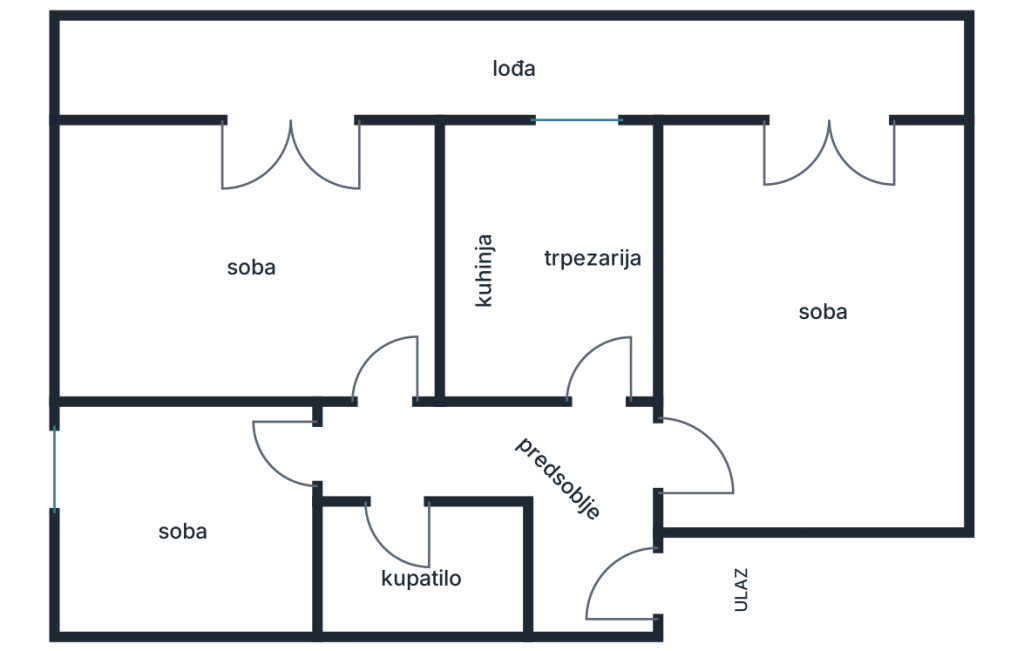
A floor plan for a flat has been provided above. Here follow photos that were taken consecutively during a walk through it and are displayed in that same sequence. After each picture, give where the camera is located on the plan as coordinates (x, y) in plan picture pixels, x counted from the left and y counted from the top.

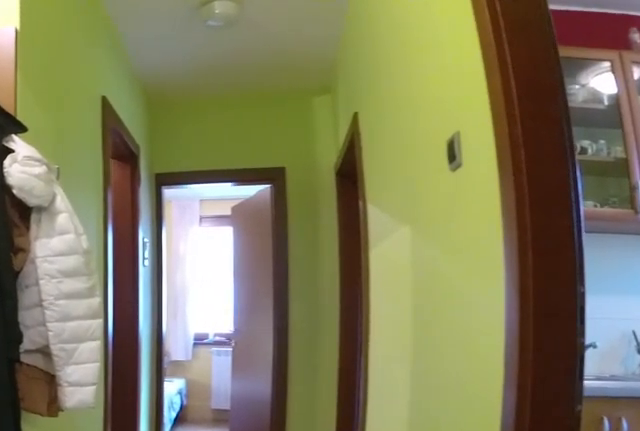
(639, 443)
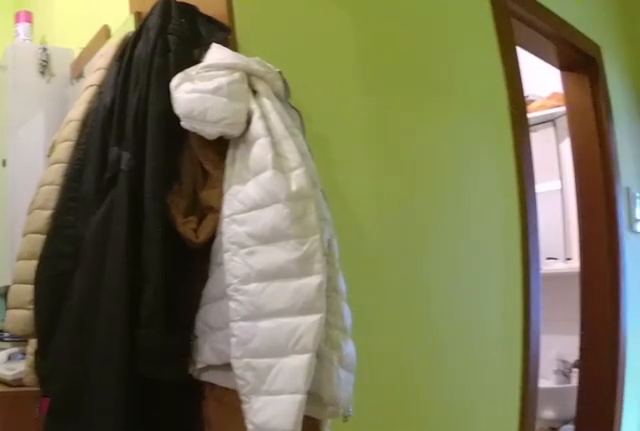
(619, 392)
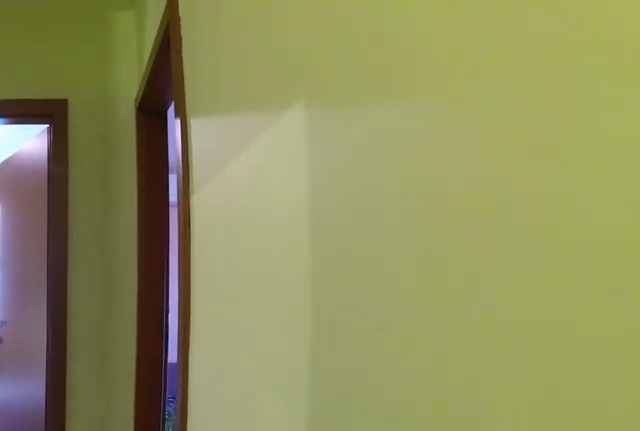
(626, 449)
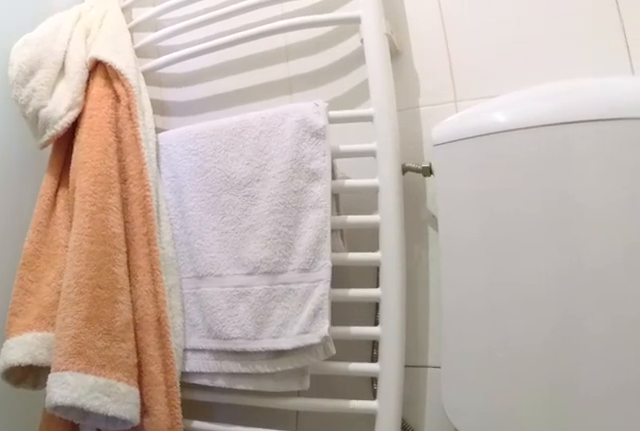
(402, 473)
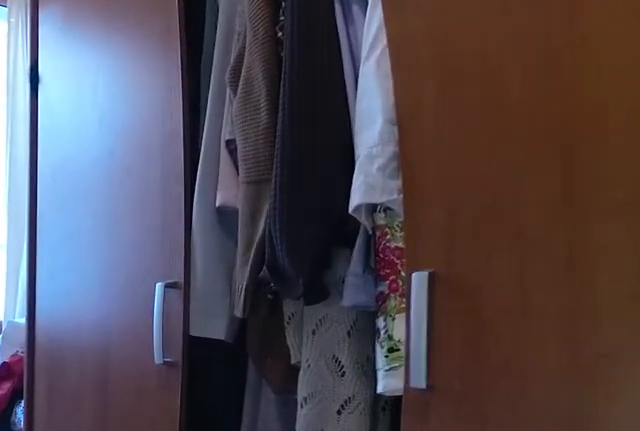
(249, 452)
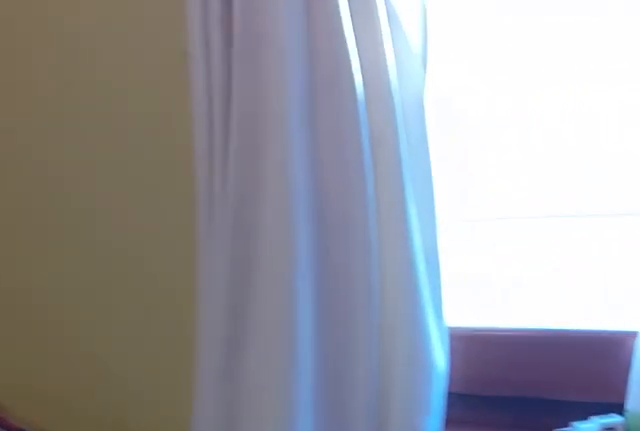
(162, 436)
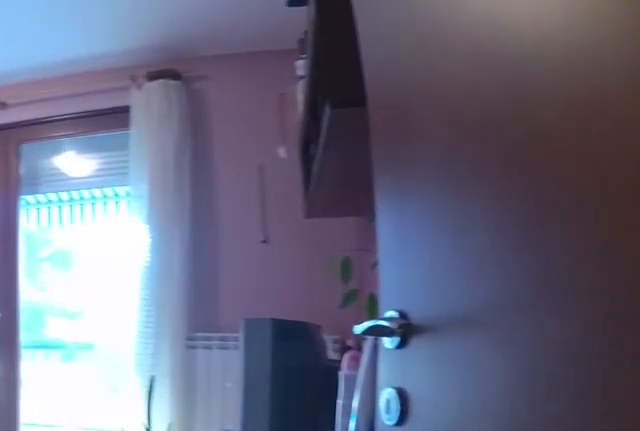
(351, 436)
